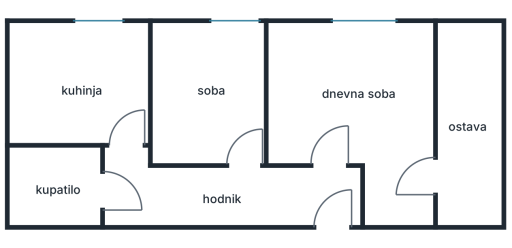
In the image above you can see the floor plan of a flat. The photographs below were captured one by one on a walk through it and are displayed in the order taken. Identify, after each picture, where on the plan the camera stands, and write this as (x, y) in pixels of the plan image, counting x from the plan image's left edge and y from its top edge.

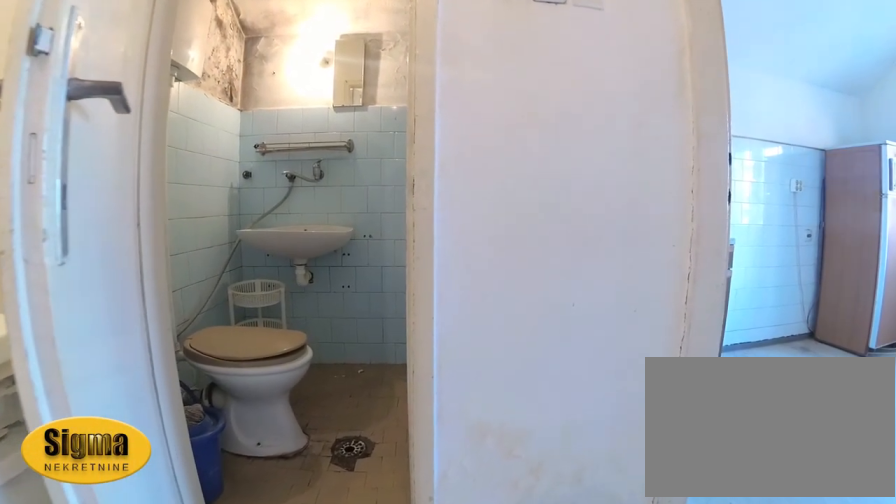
(164, 185)
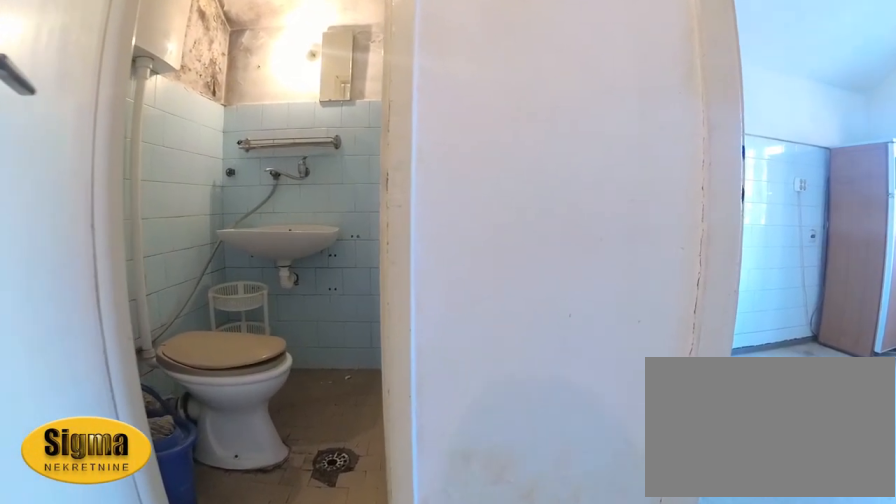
(159, 185)
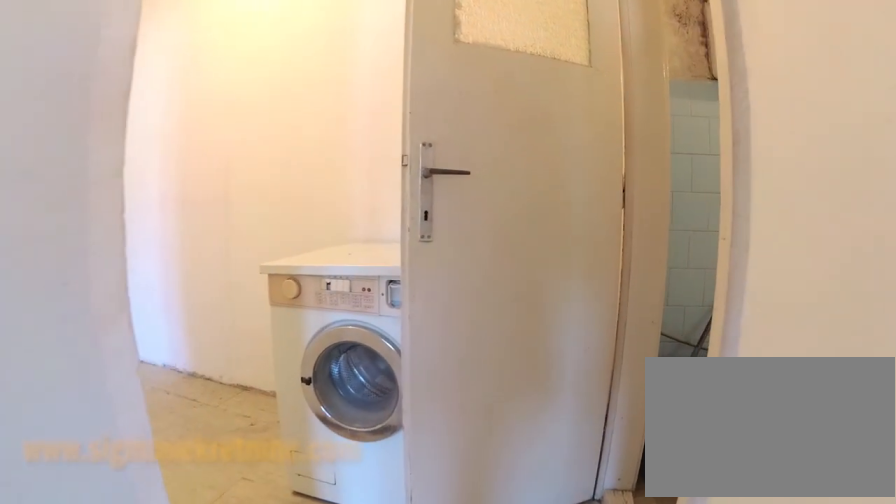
(122, 138)
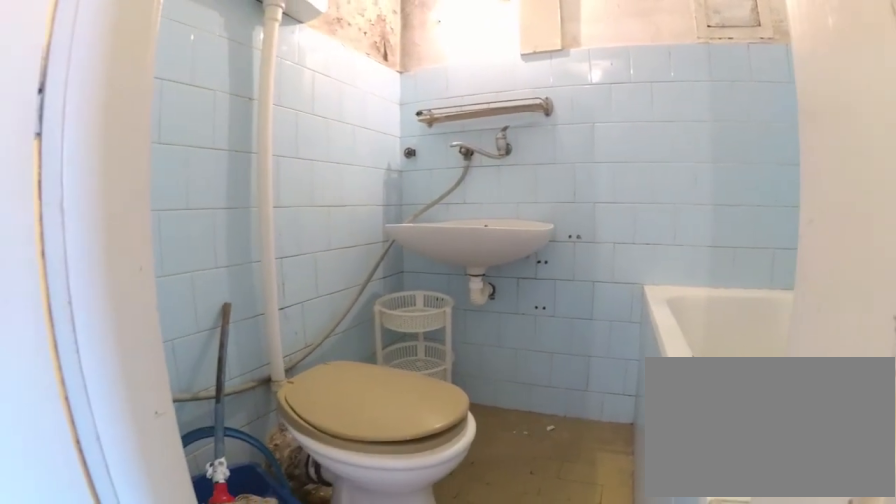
(110, 175)
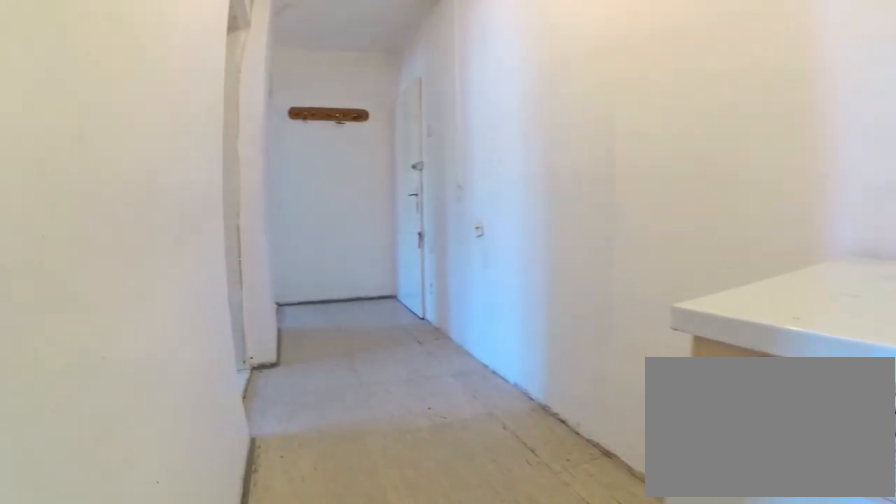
(119, 194)
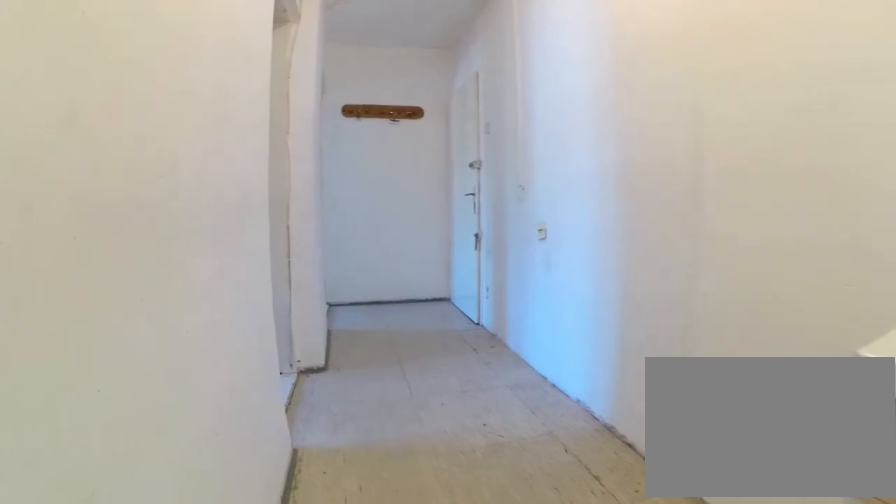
(125, 196)
